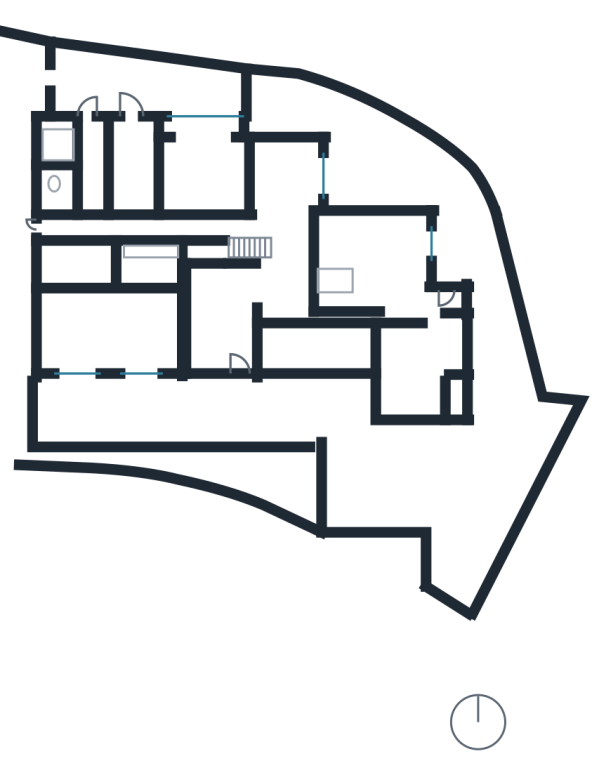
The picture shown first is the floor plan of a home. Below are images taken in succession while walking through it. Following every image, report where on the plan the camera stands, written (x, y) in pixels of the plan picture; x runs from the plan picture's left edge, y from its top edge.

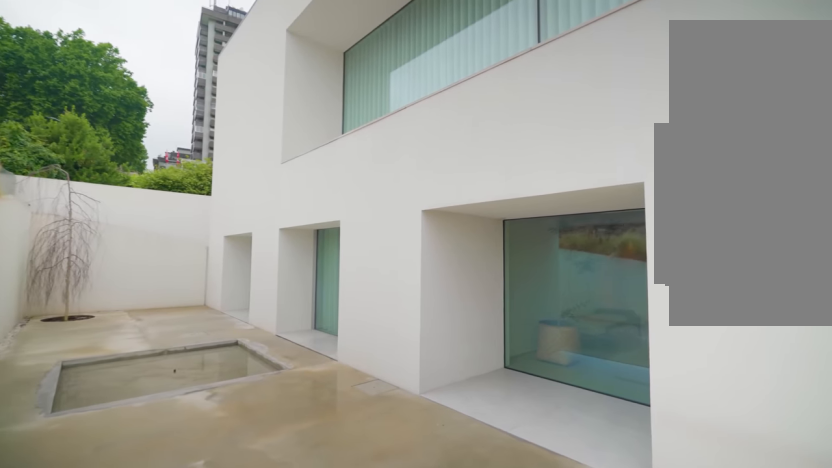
(229, 412)
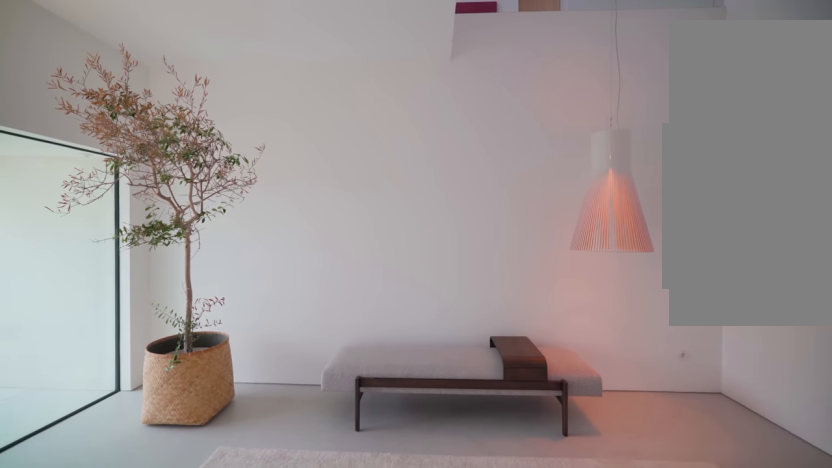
(242, 333)
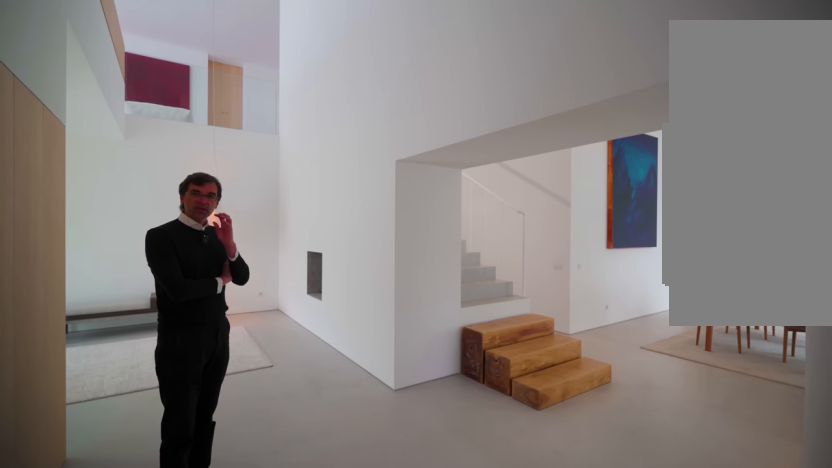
(299, 285)
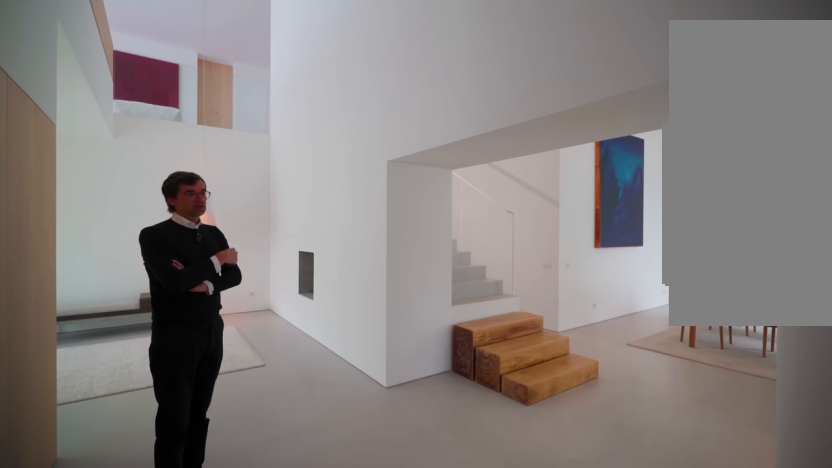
(299, 285)
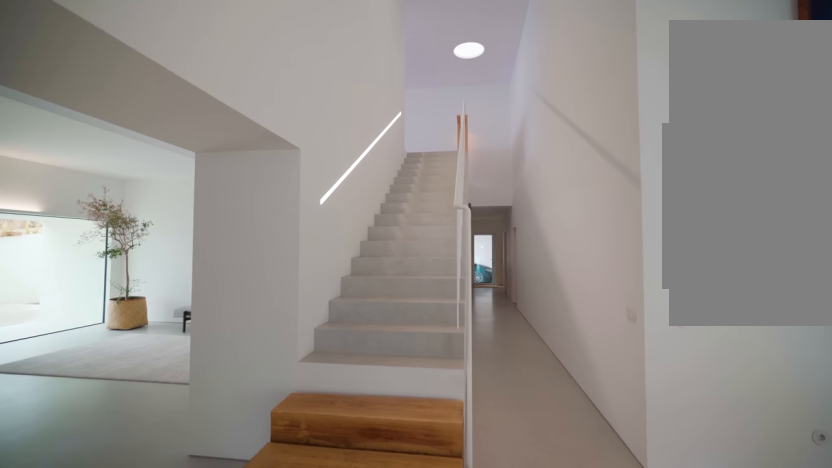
(305, 229)
